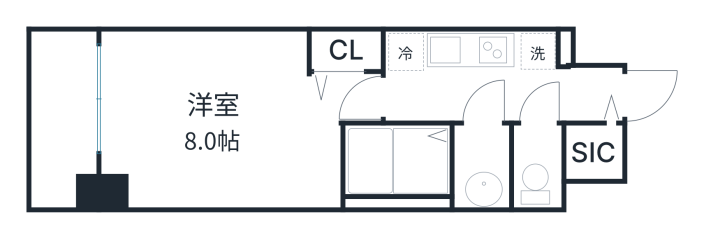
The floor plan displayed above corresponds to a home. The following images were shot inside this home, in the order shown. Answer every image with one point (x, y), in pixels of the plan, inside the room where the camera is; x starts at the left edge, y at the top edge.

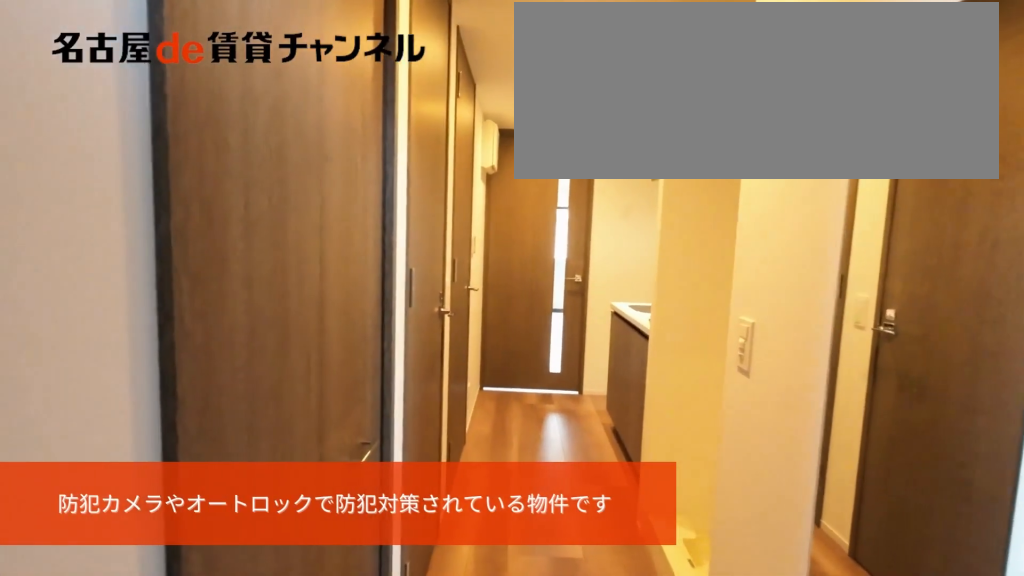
(592, 93)
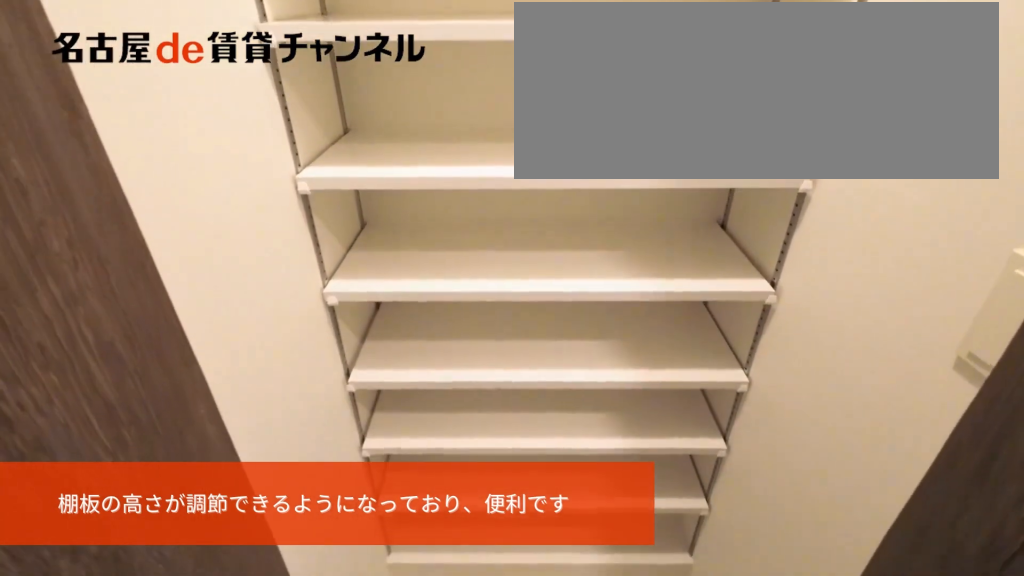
(592, 152)
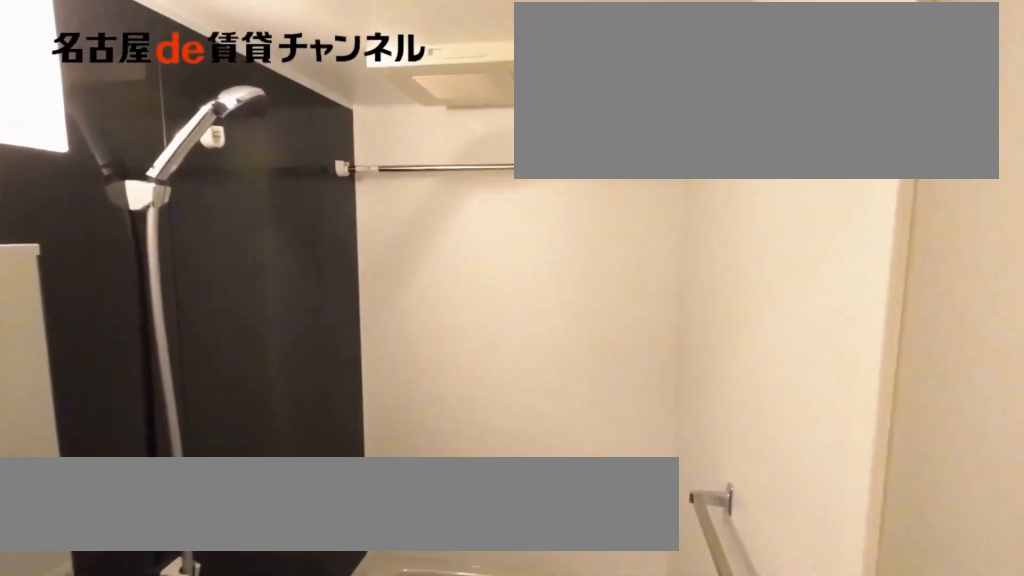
(399, 160)
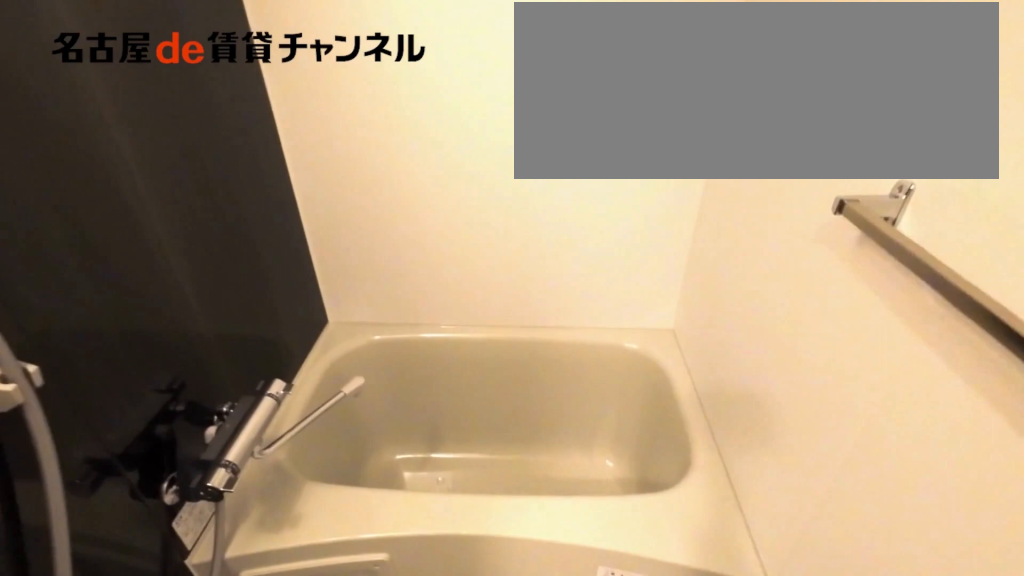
(399, 160)
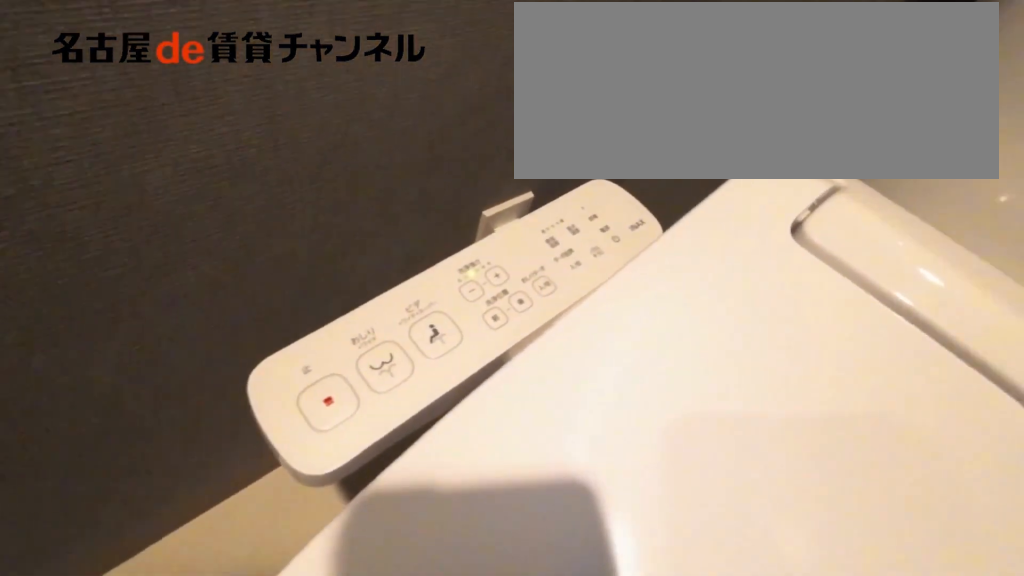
(536, 166)
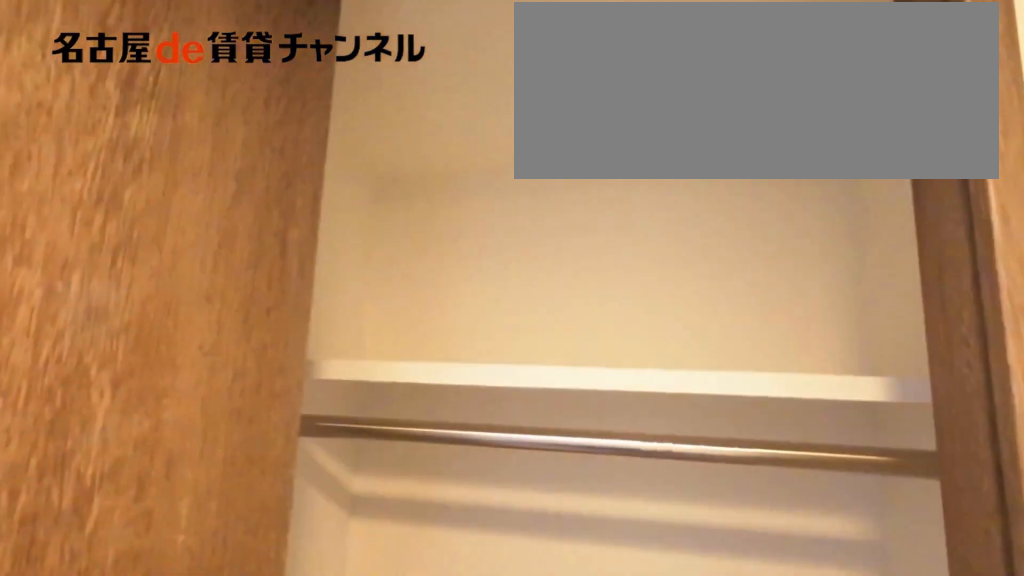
(346, 52)
